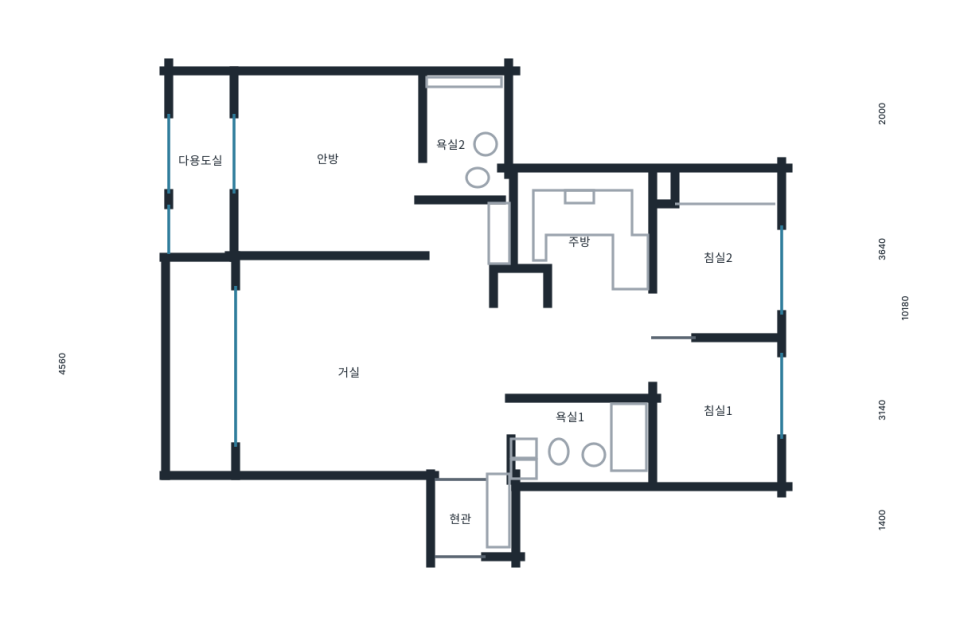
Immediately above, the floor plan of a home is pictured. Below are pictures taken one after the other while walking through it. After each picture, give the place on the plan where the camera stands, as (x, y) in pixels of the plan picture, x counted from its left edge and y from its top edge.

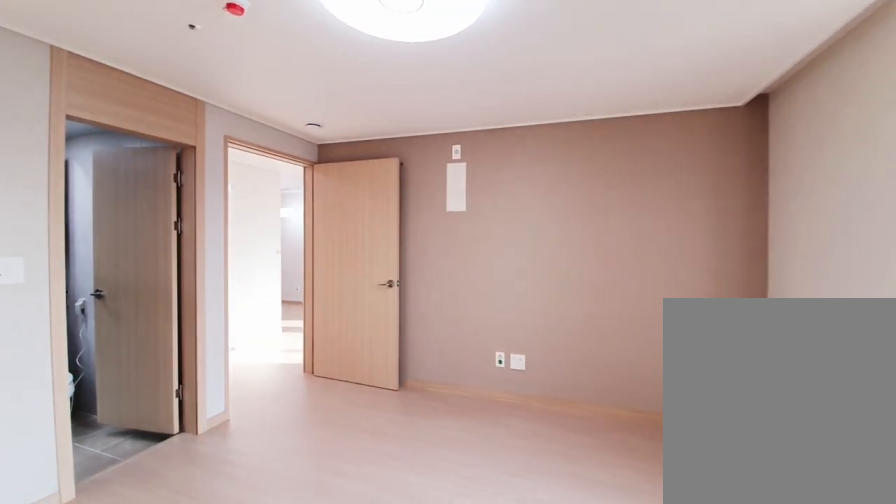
(314, 203)
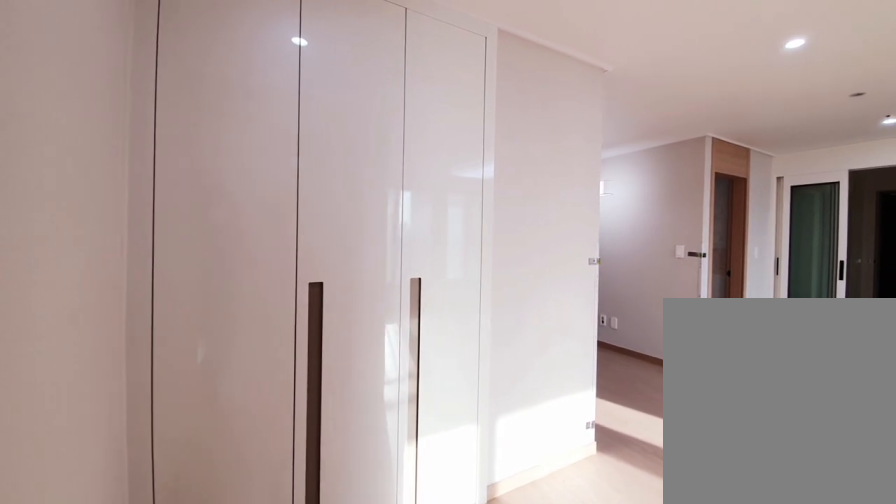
(454, 248)
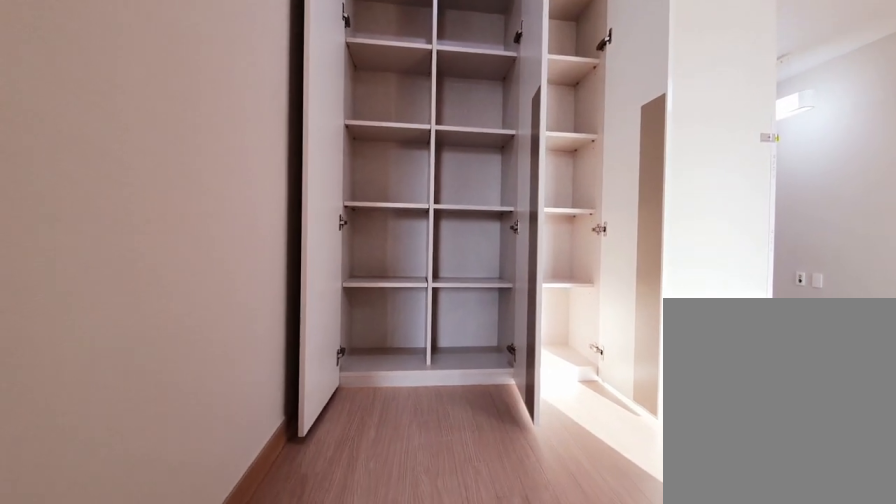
(455, 248)
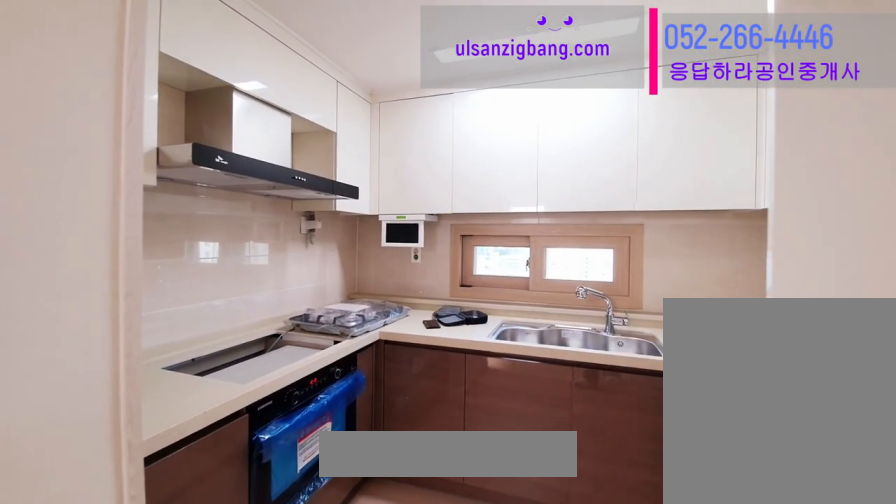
(587, 252)
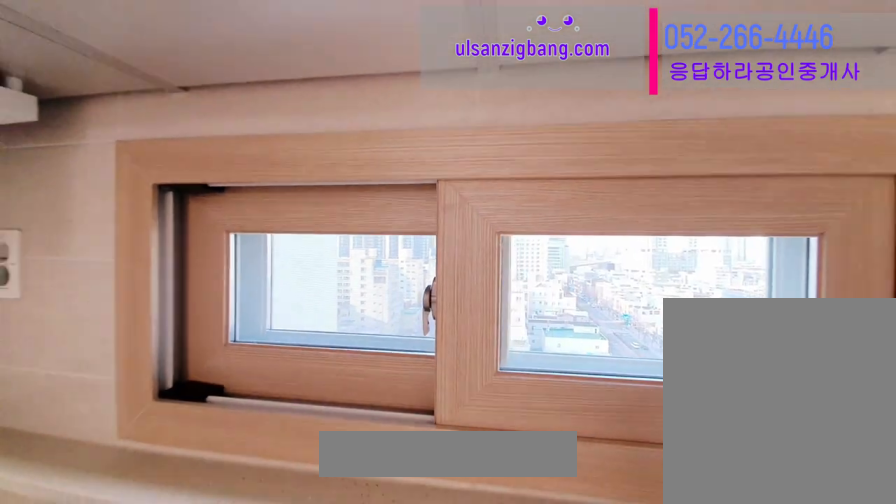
(585, 253)
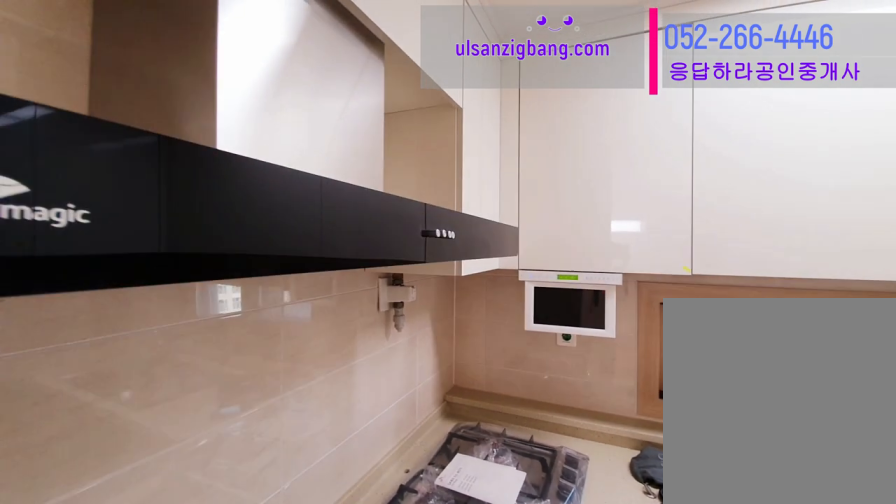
(587, 254)
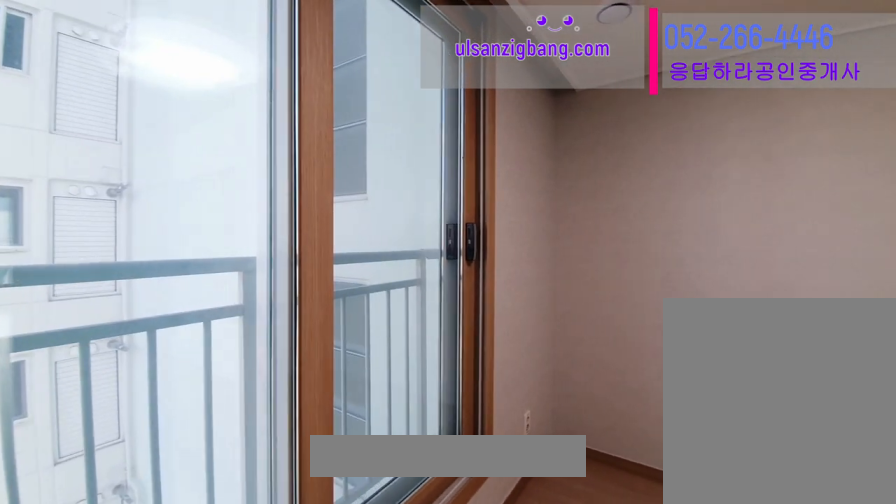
(726, 408)
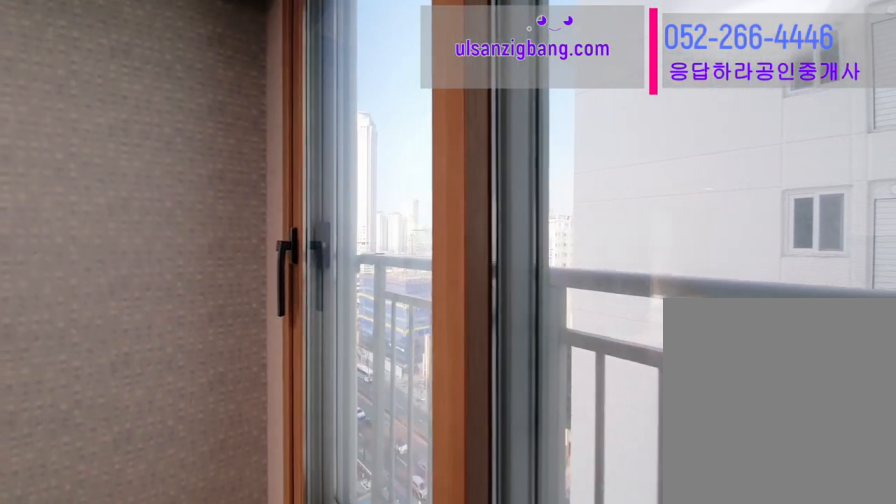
(725, 407)
